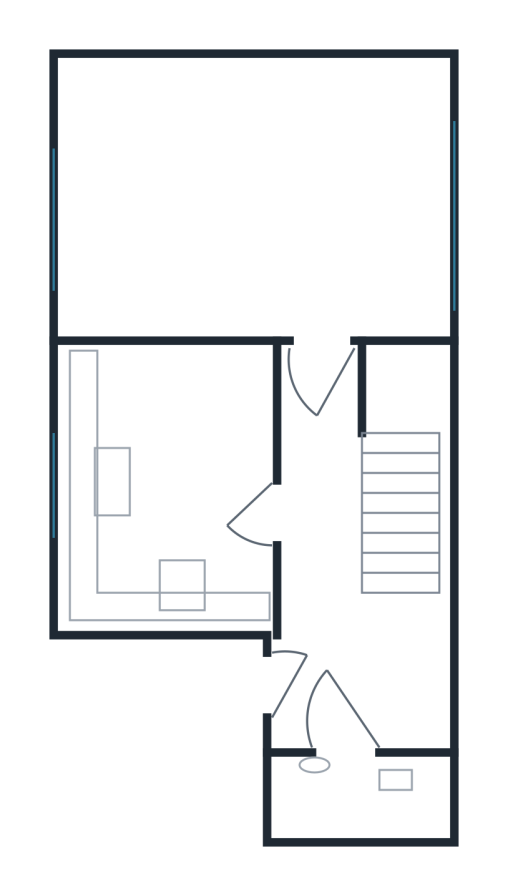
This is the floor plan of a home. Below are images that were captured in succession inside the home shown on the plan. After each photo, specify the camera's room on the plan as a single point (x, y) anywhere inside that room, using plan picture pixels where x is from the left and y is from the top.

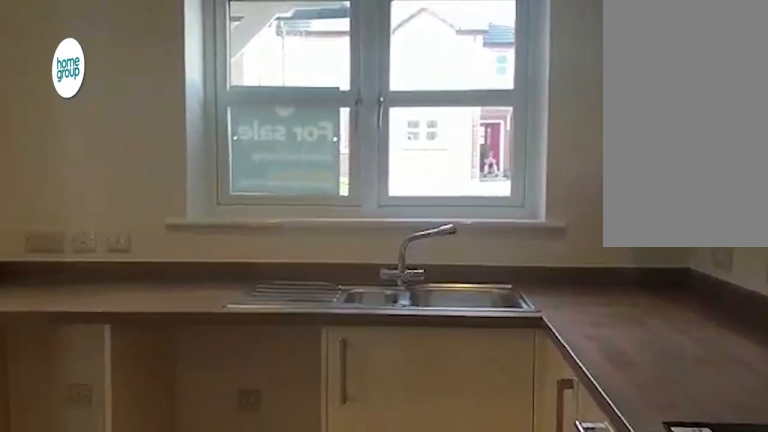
(228, 416)
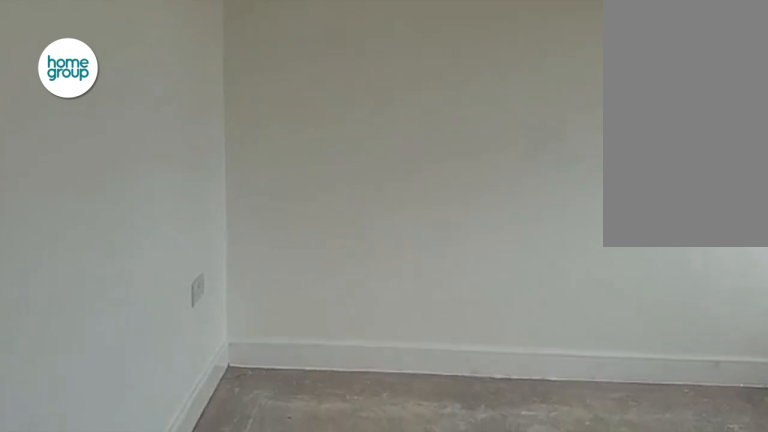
(255, 236)
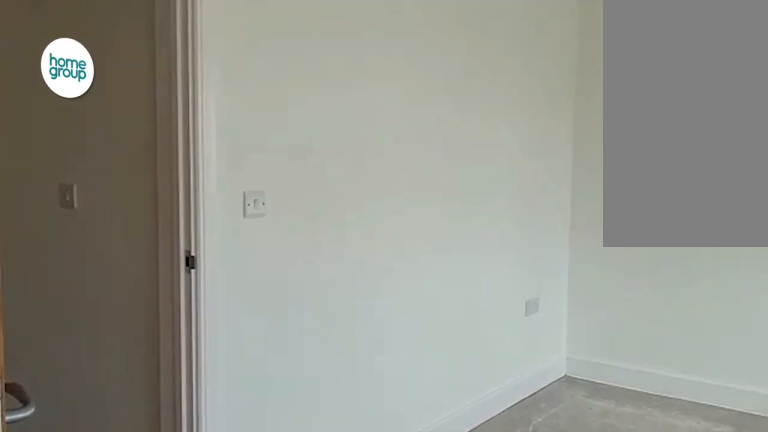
(255, 236)
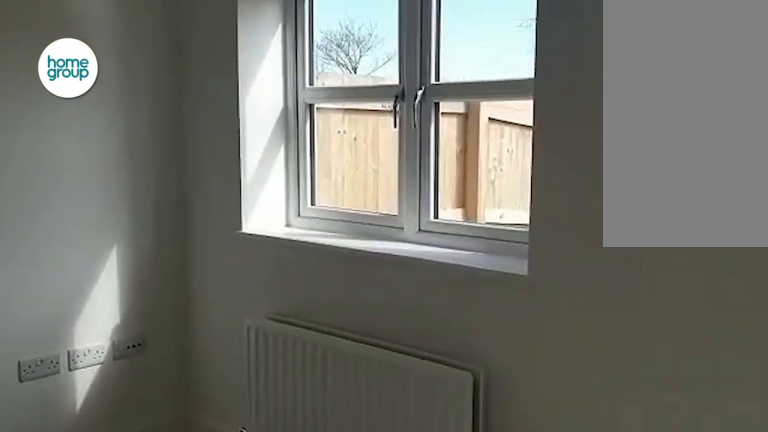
(174, 307)
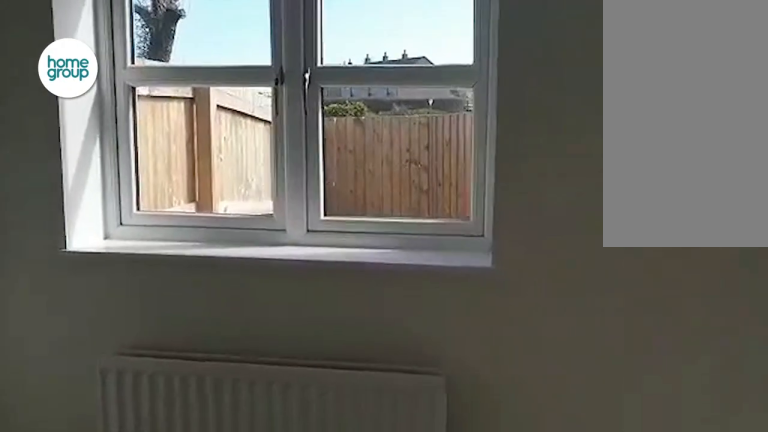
(174, 307)
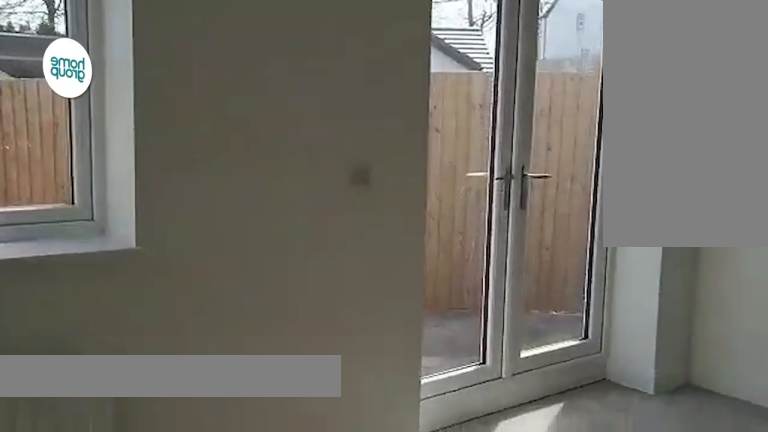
(255, 234)
